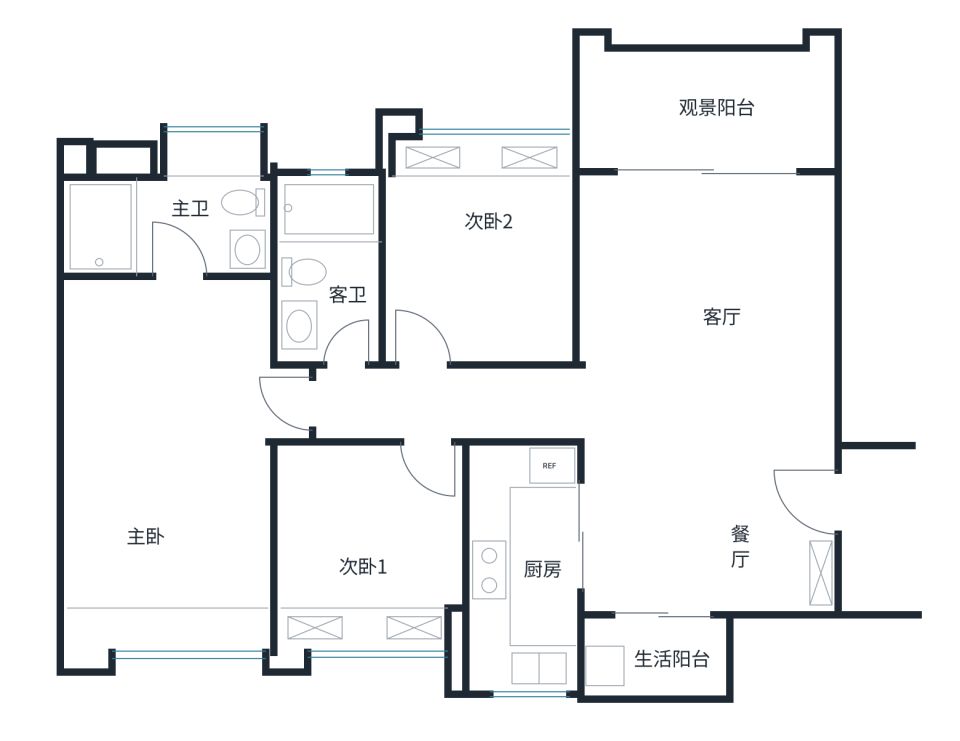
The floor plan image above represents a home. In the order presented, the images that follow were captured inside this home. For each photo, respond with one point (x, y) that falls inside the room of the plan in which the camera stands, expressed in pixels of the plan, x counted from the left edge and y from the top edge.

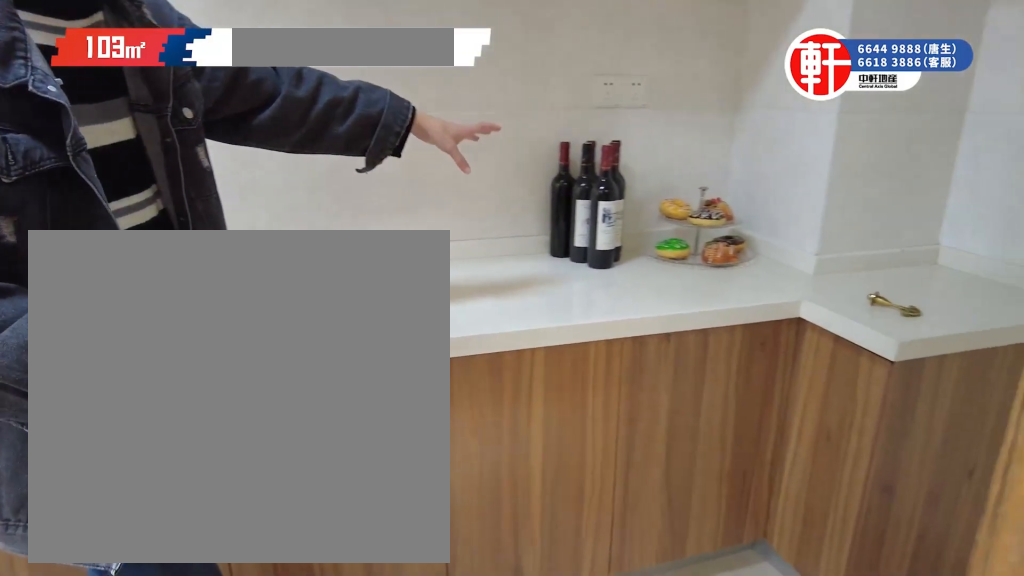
(524, 577)
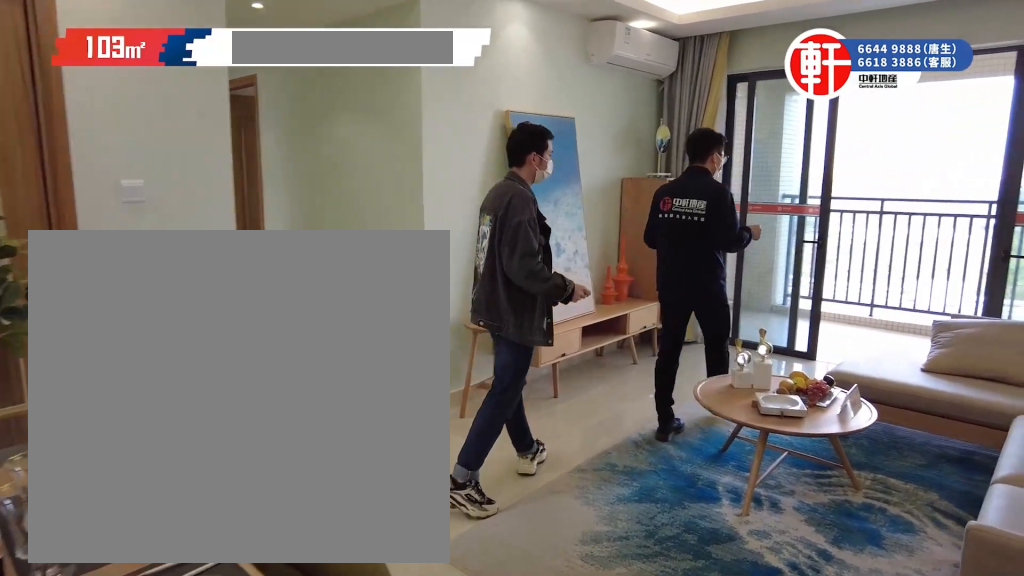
(711, 309)
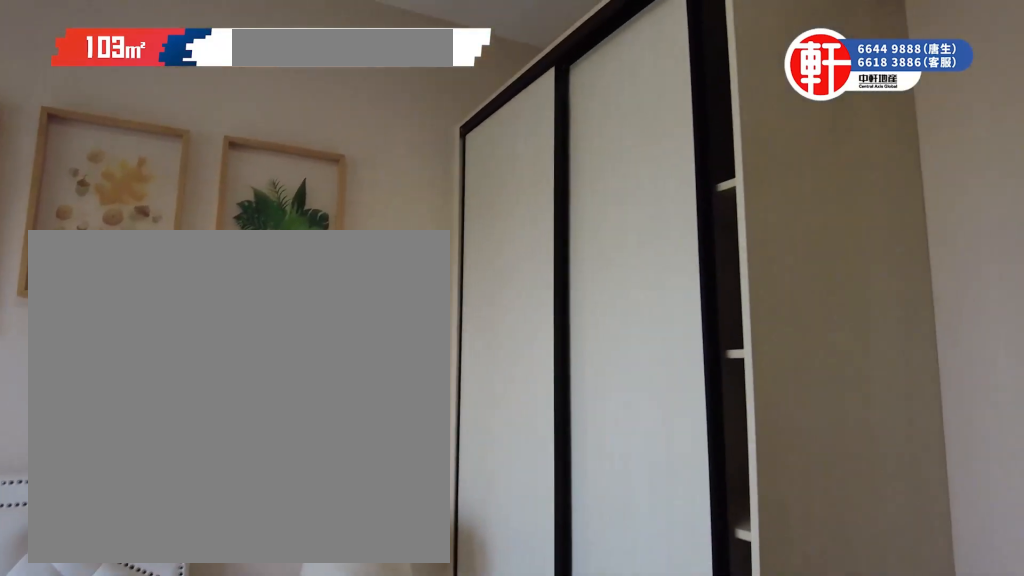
(475, 302)
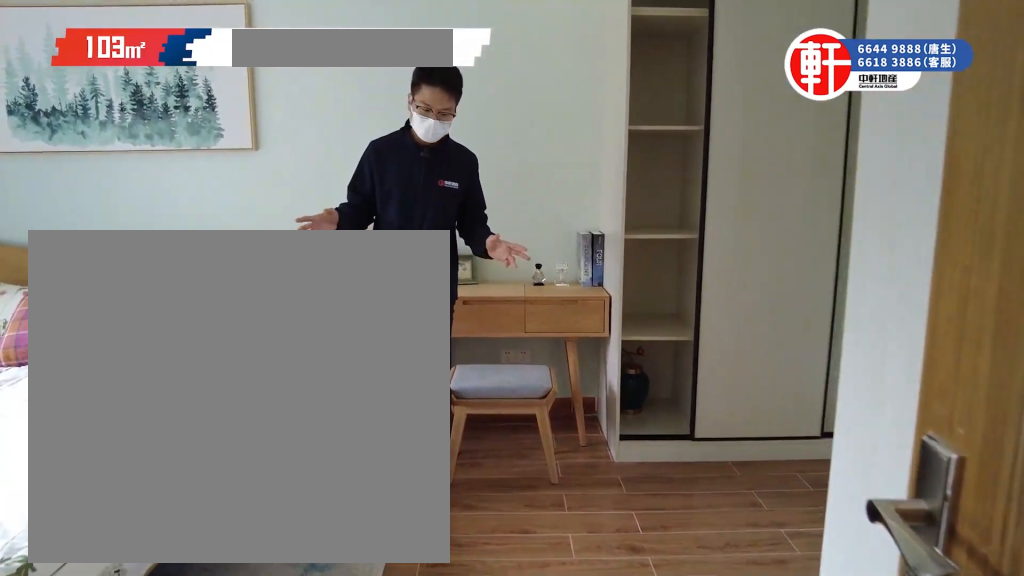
(176, 472)
